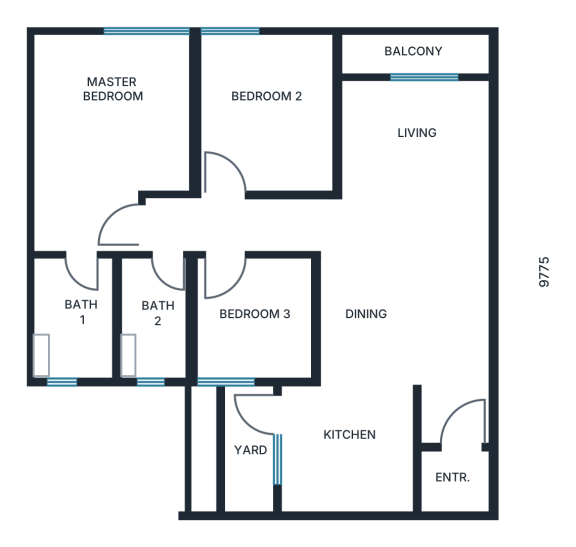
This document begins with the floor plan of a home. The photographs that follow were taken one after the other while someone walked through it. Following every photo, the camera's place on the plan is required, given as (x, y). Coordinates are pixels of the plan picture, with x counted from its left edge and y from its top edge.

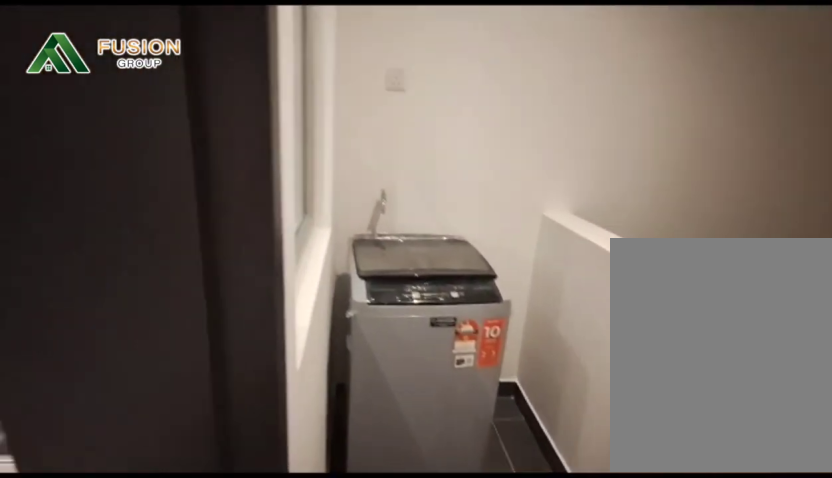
(264, 455)
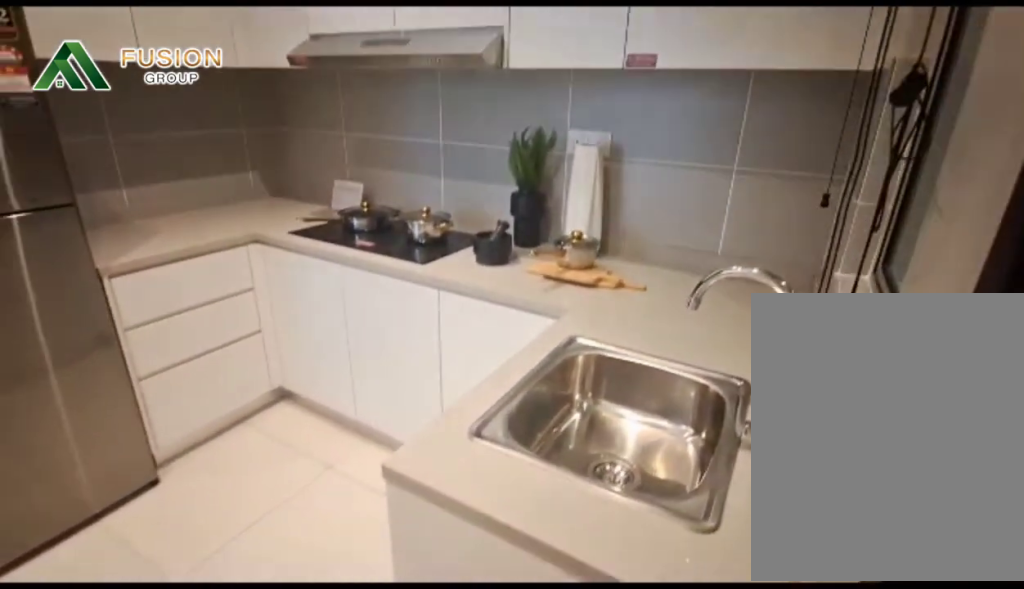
(279, 455)
